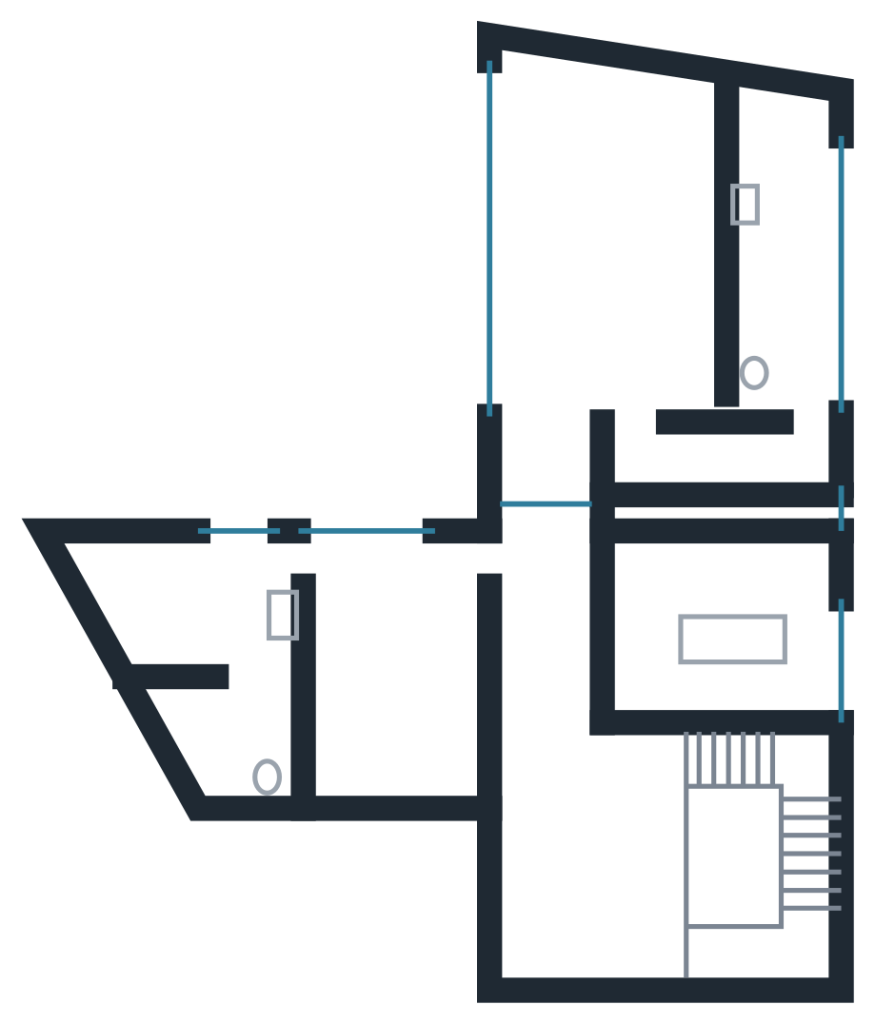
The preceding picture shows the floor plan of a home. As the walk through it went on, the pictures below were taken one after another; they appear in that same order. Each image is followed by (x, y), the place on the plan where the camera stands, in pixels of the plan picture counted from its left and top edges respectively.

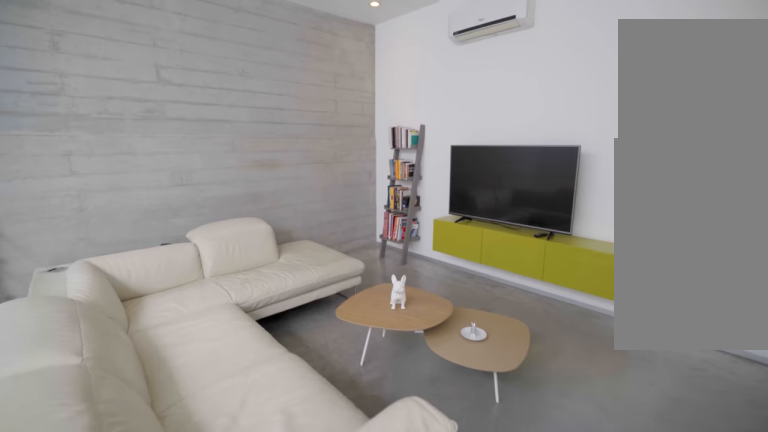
(729, 760)
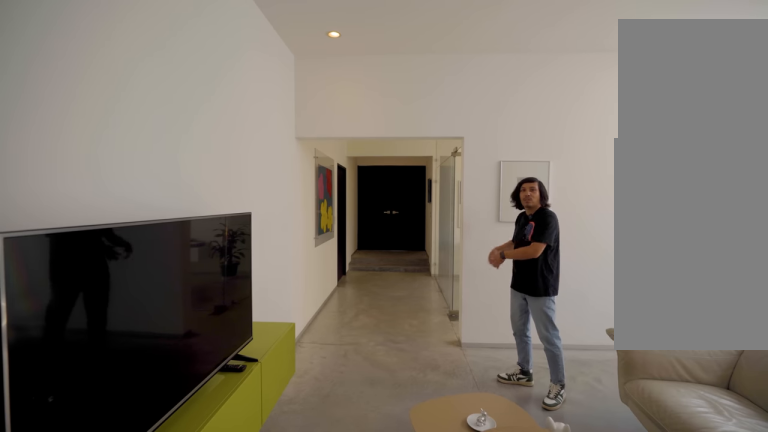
(569, 864)
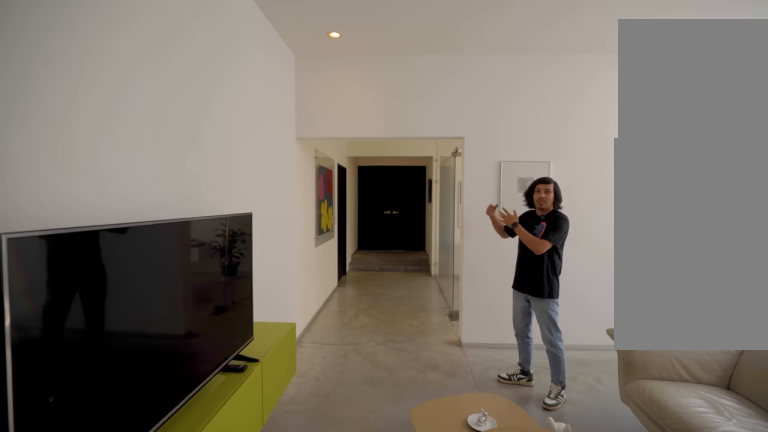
(569, 864)
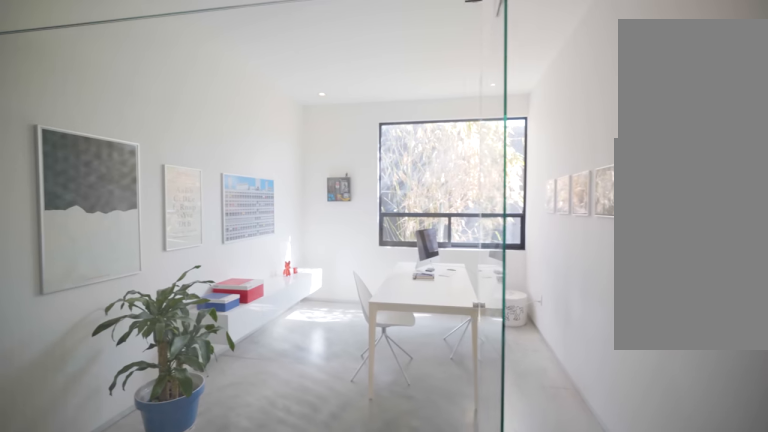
(545, 680)
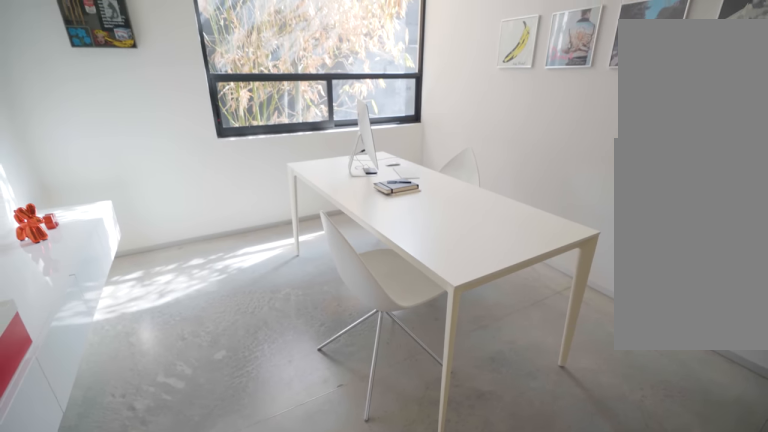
(648, 583)
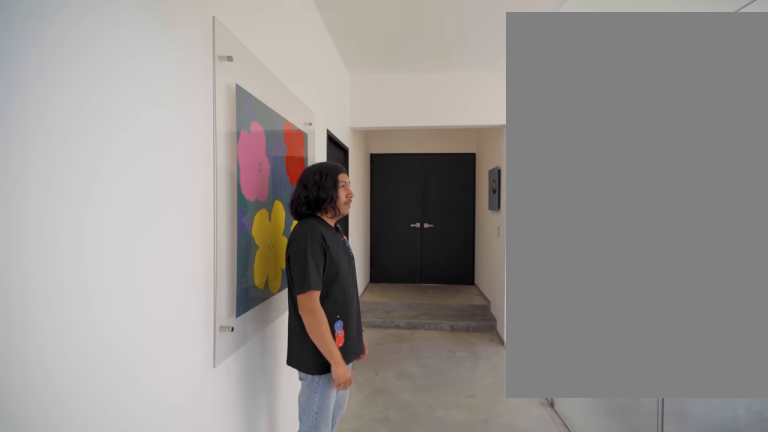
(548, 691)
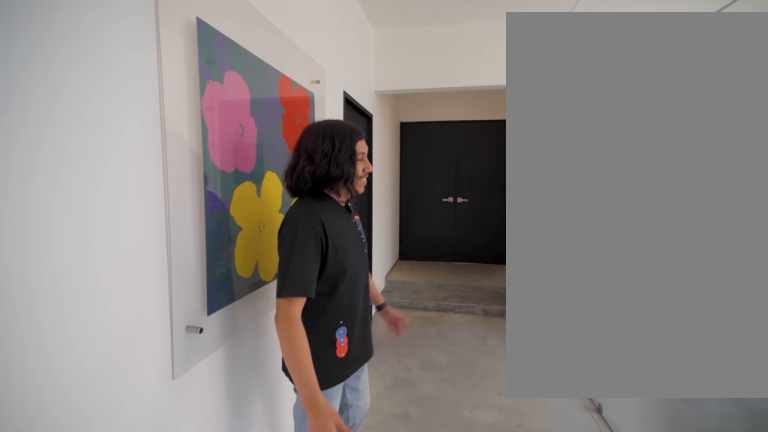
(547, 692)
